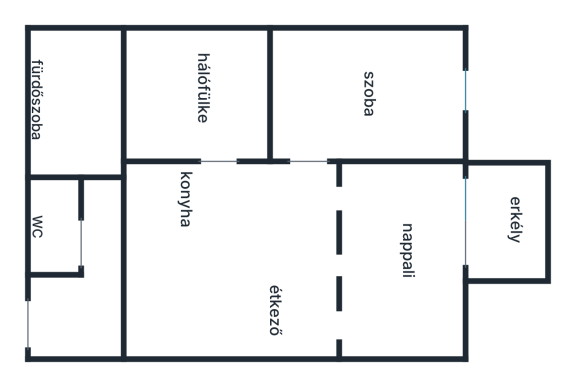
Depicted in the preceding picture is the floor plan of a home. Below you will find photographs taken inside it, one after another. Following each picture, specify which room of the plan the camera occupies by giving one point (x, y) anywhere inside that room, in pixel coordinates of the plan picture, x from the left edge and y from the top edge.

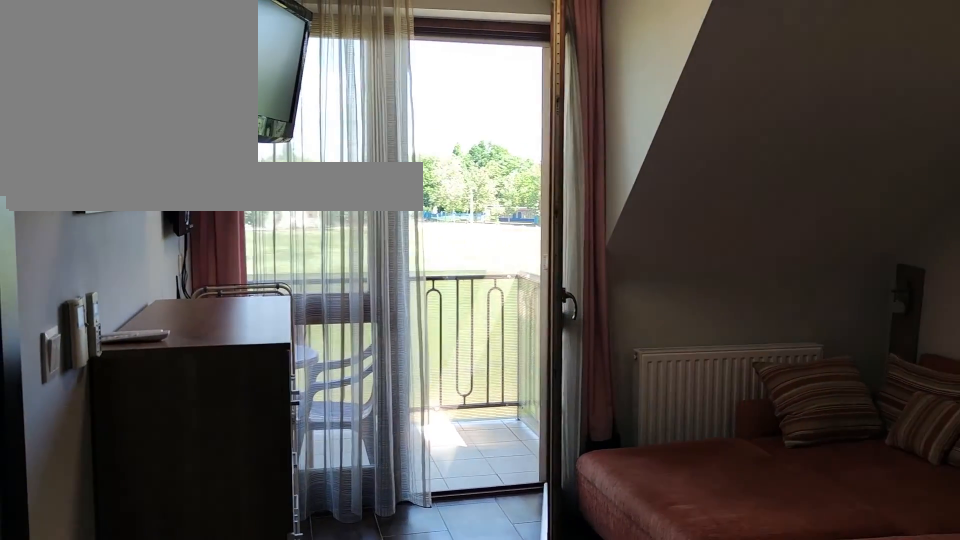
(410, 267)
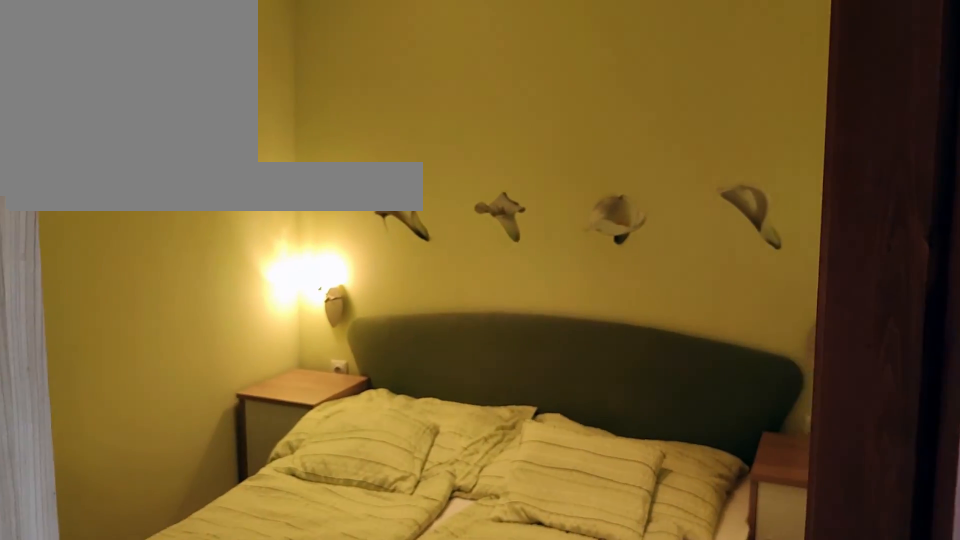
(188, 86)
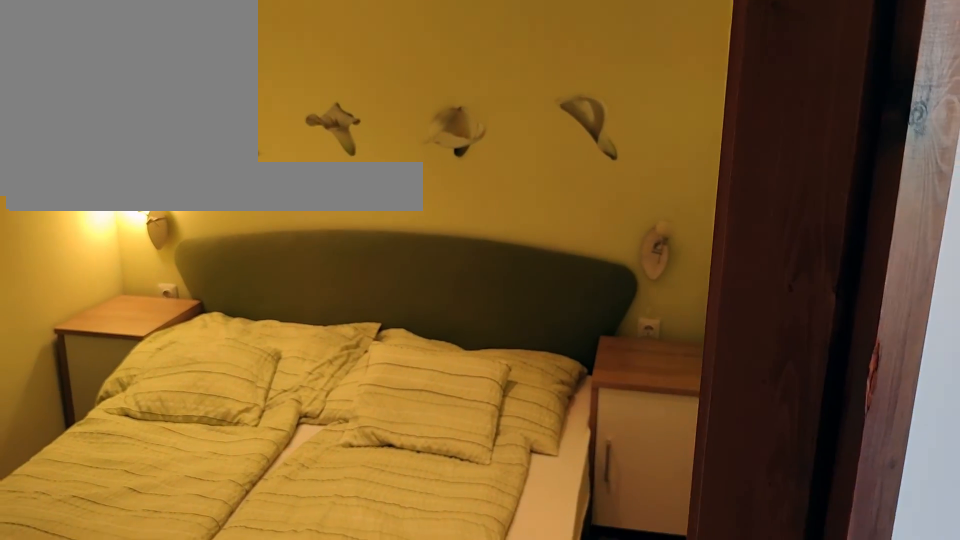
(189, 86)
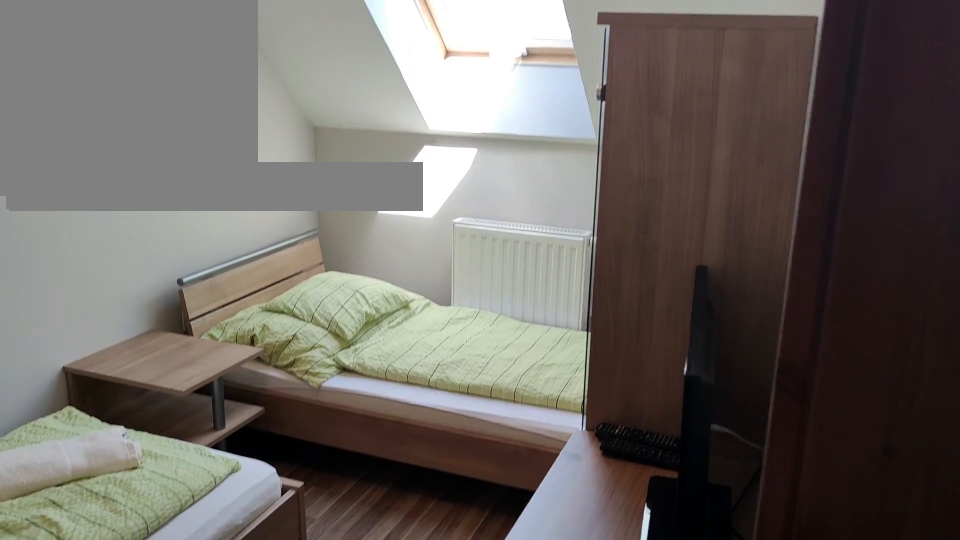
(369, 85)
